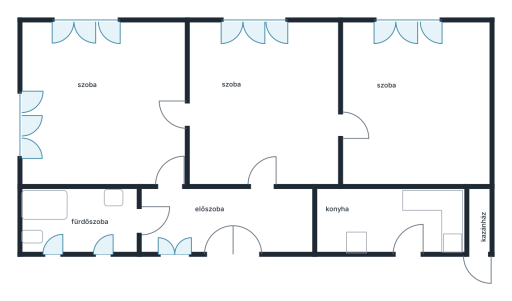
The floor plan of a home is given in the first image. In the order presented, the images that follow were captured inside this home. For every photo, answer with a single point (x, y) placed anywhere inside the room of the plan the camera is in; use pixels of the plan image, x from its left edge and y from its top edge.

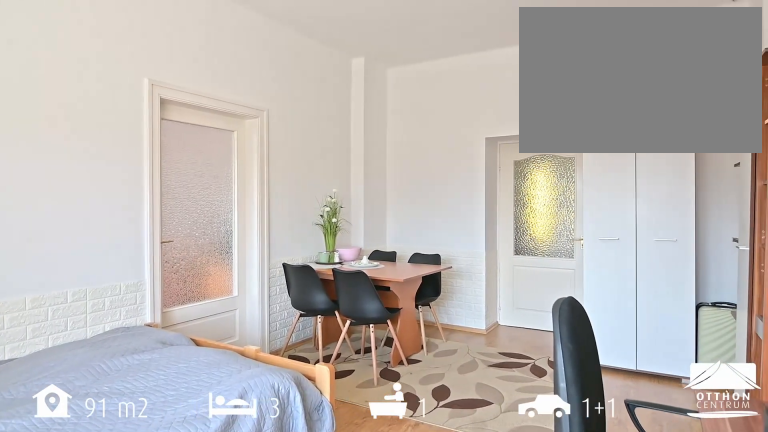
(259, 110)
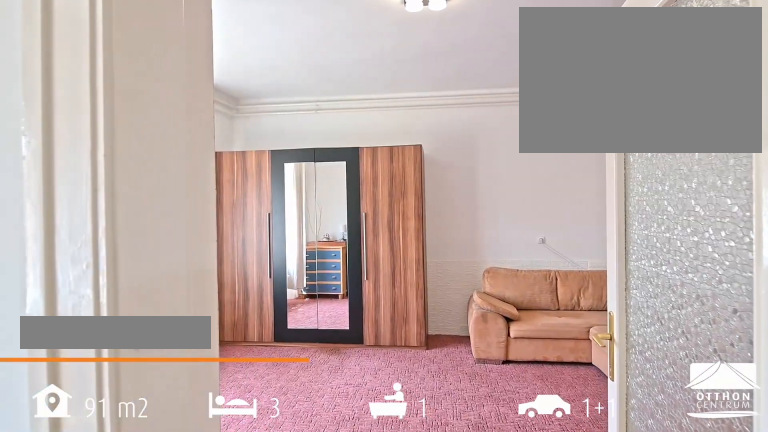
(418, 105)
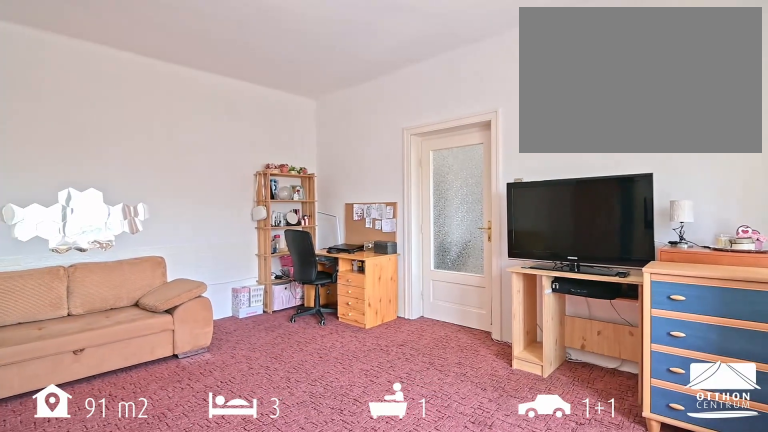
(418, 105)
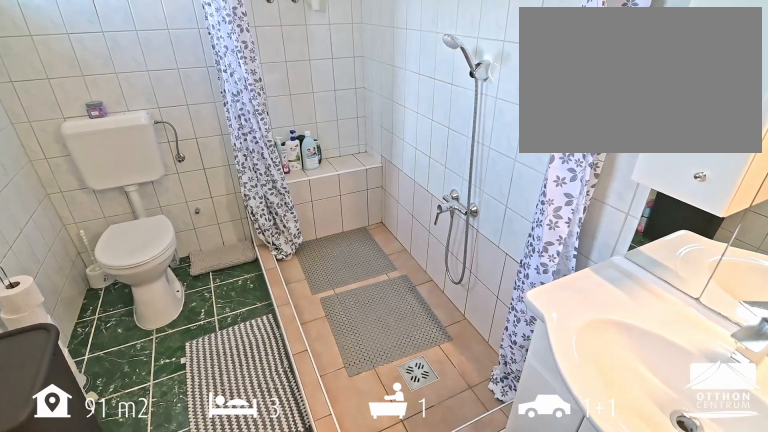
(93, 223)
